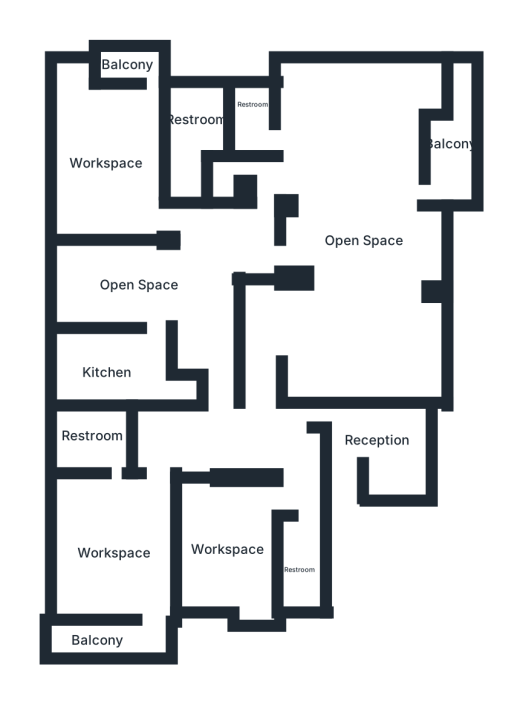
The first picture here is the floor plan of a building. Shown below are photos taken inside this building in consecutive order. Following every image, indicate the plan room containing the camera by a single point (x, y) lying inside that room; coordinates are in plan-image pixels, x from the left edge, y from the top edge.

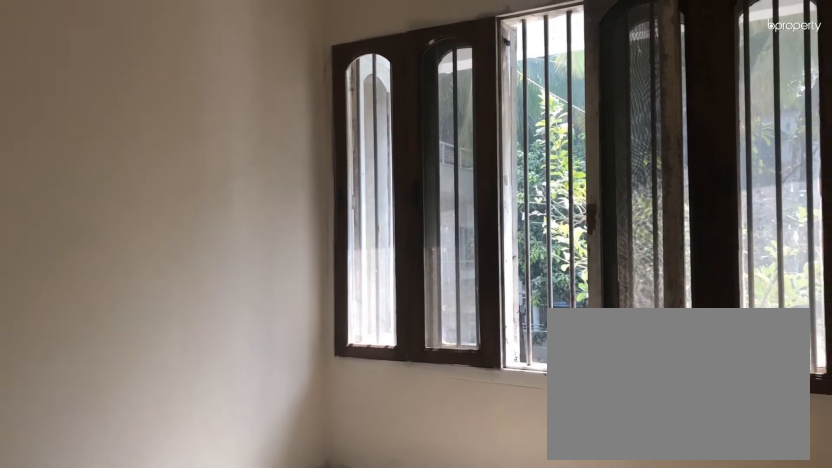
(375, 449)
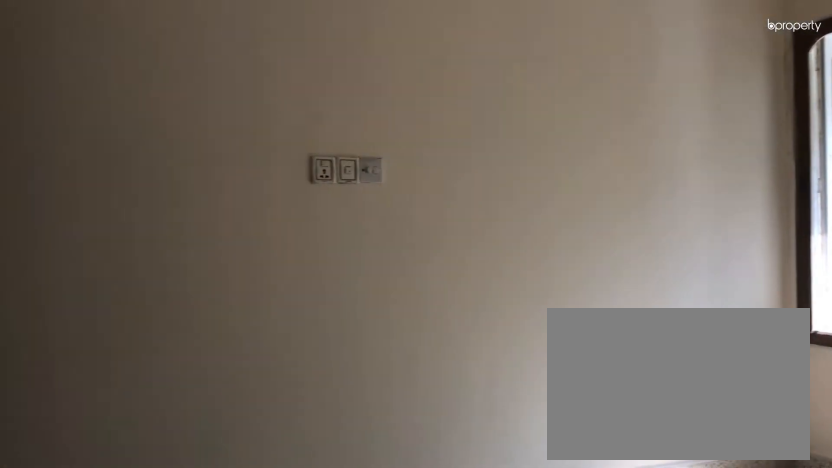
(375, 449)
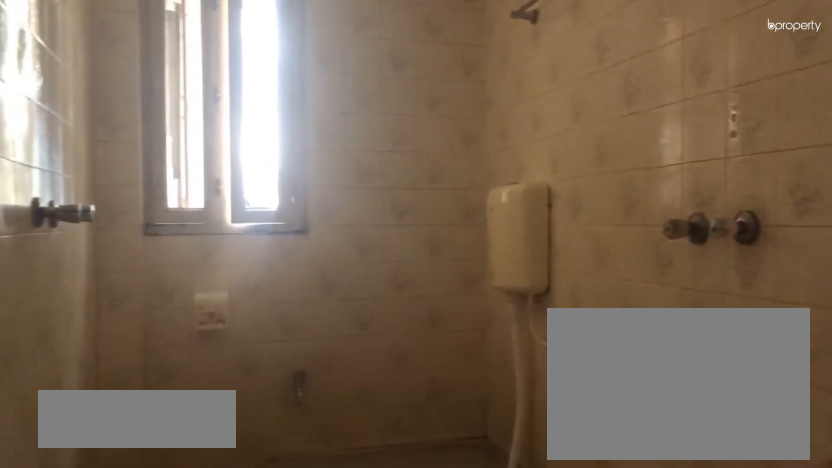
(300, 558)
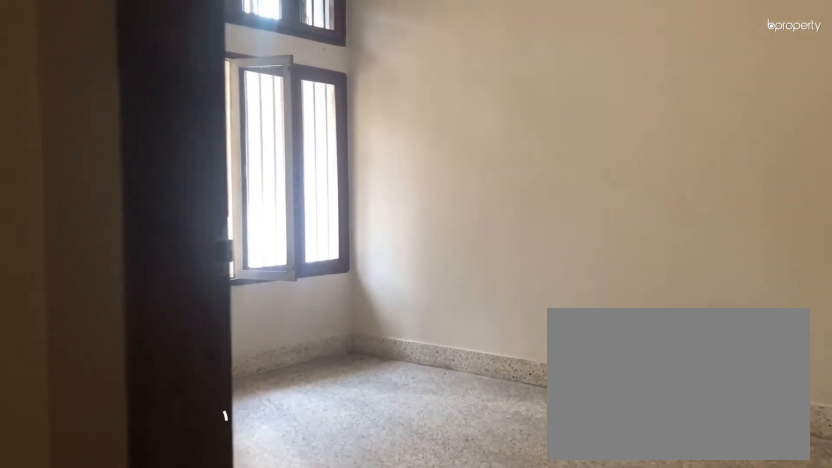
(227, 550)
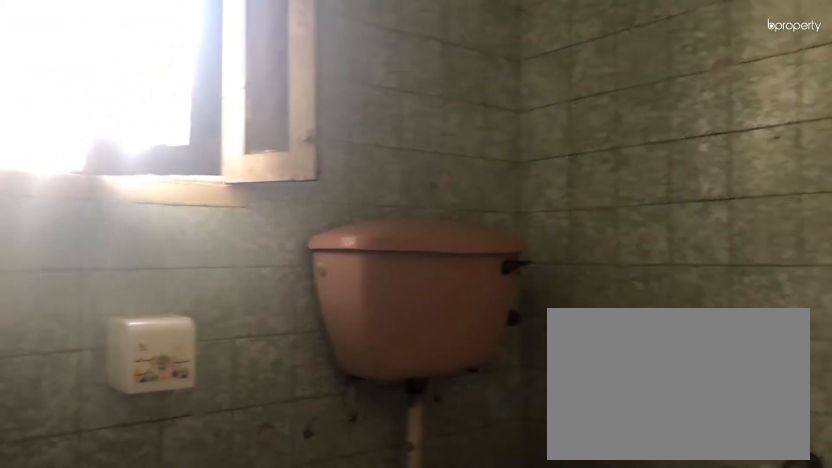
(89, 442)
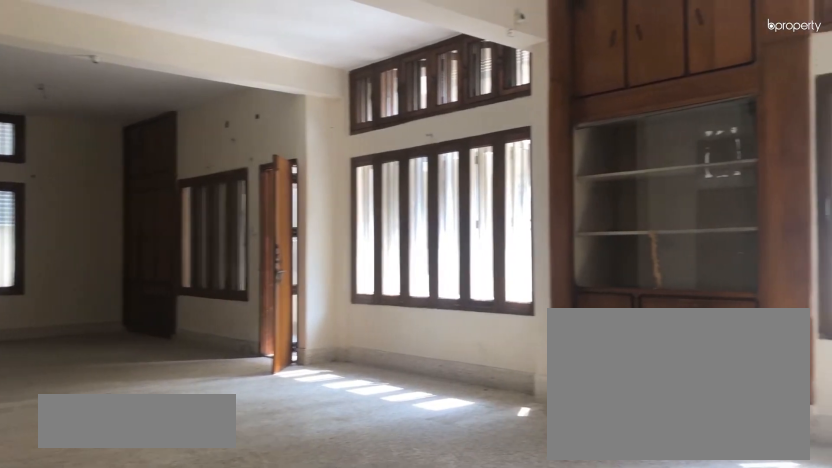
(353, 329)
